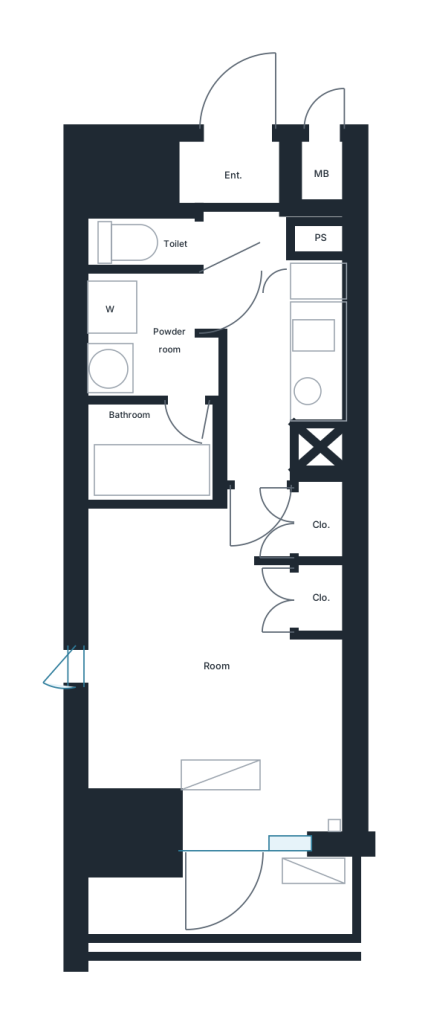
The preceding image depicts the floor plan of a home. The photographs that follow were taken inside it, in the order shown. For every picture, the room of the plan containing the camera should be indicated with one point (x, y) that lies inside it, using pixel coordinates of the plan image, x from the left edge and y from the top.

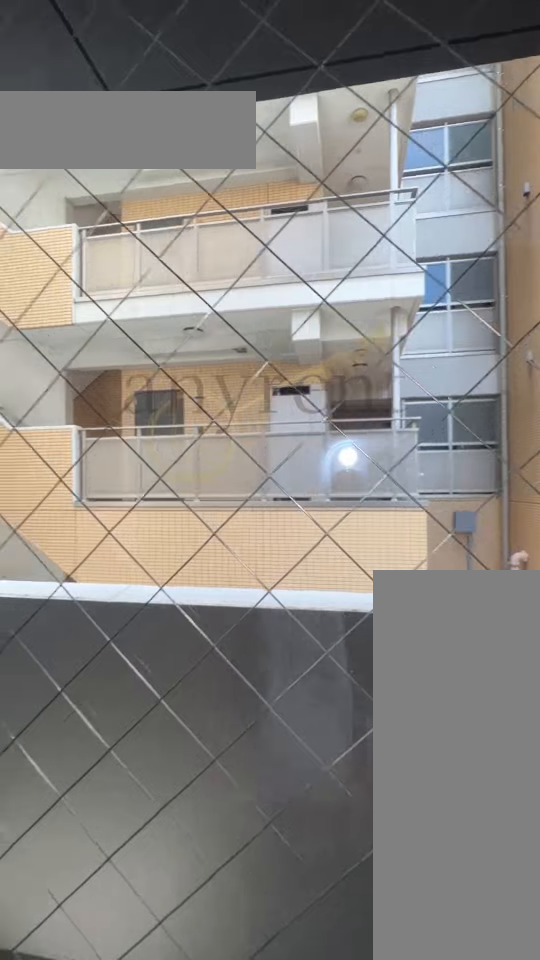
(227, 898)
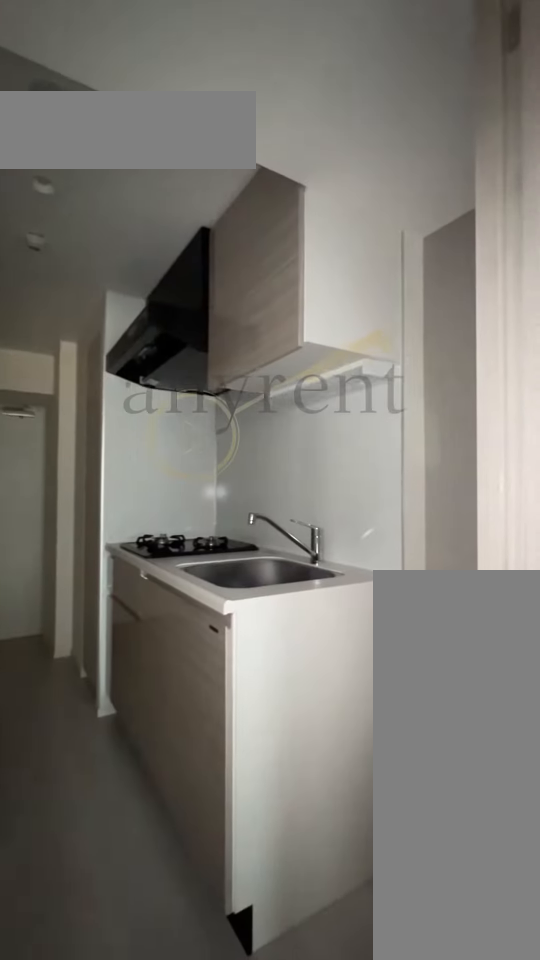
(319, 362)
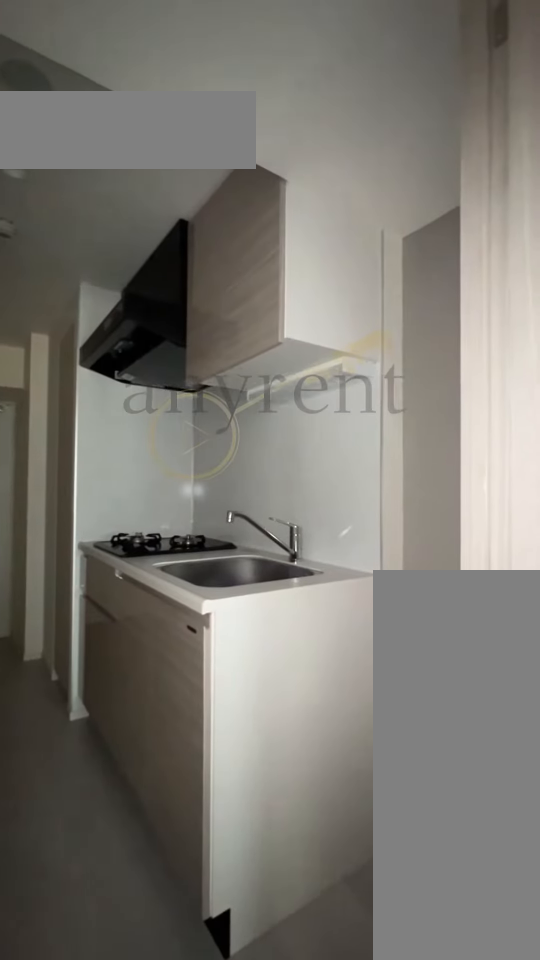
(319, 362)
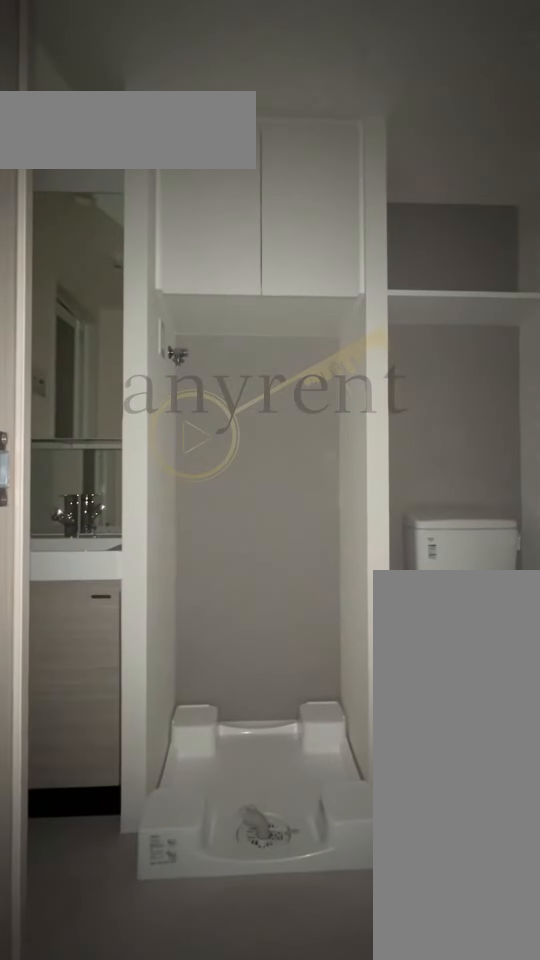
(123, 306)
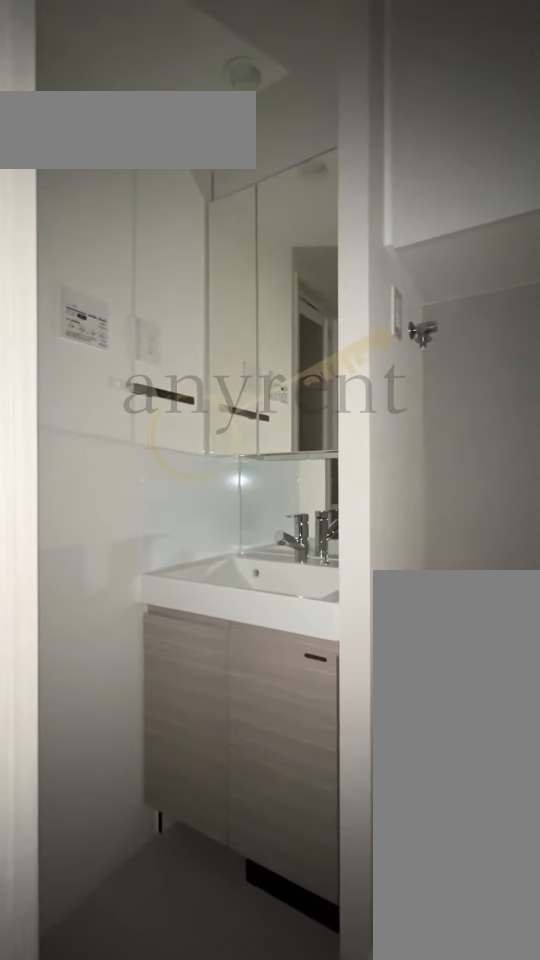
(109, 368)
